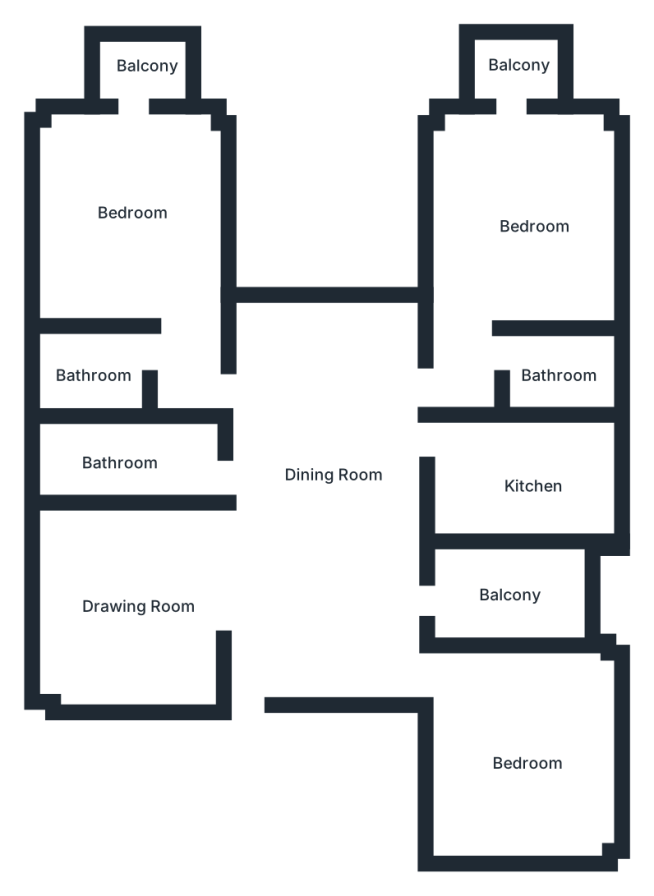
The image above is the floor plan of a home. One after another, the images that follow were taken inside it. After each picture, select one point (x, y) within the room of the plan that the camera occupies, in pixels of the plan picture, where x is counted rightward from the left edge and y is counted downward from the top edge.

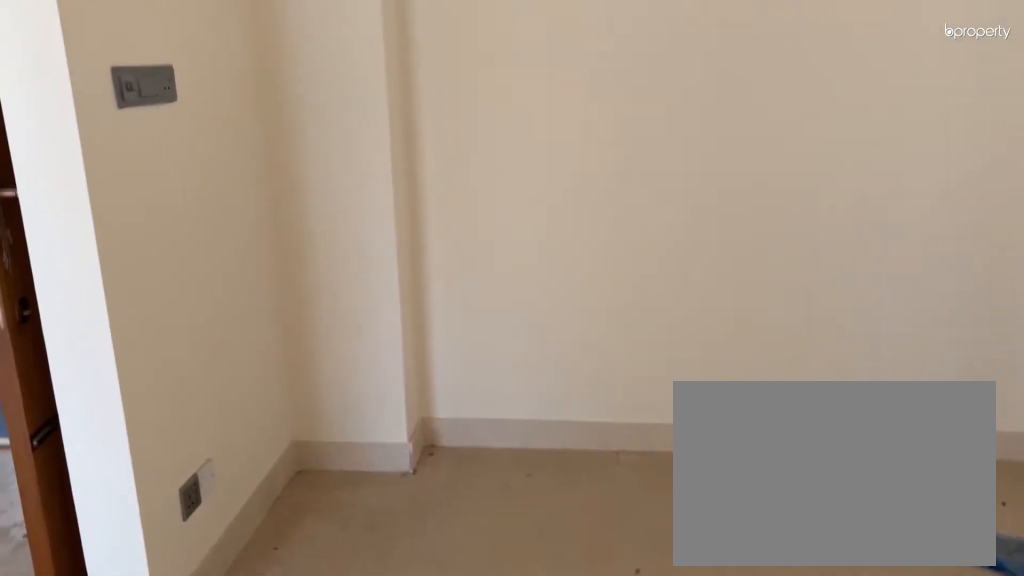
(135, 608)
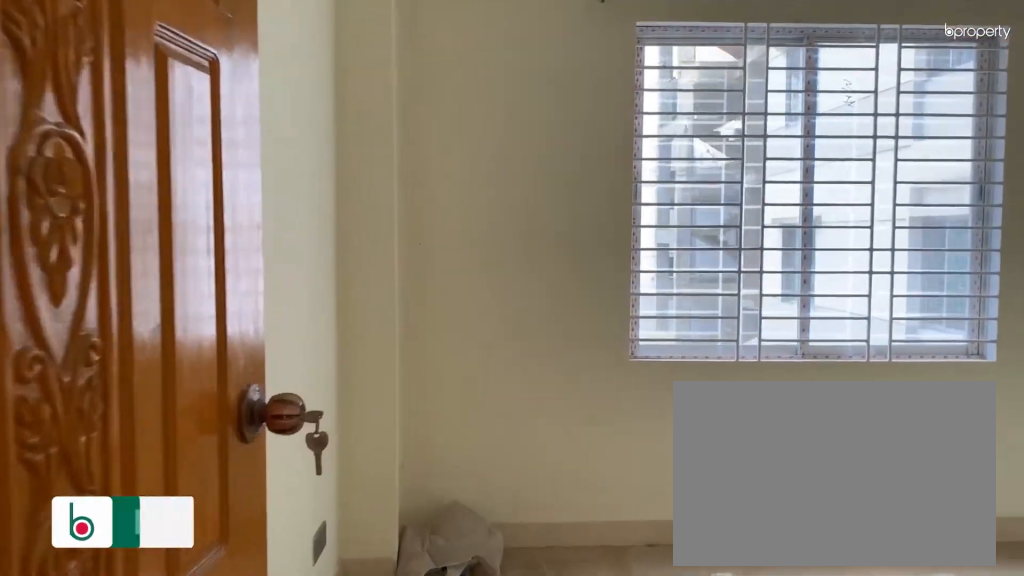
(516, 757)
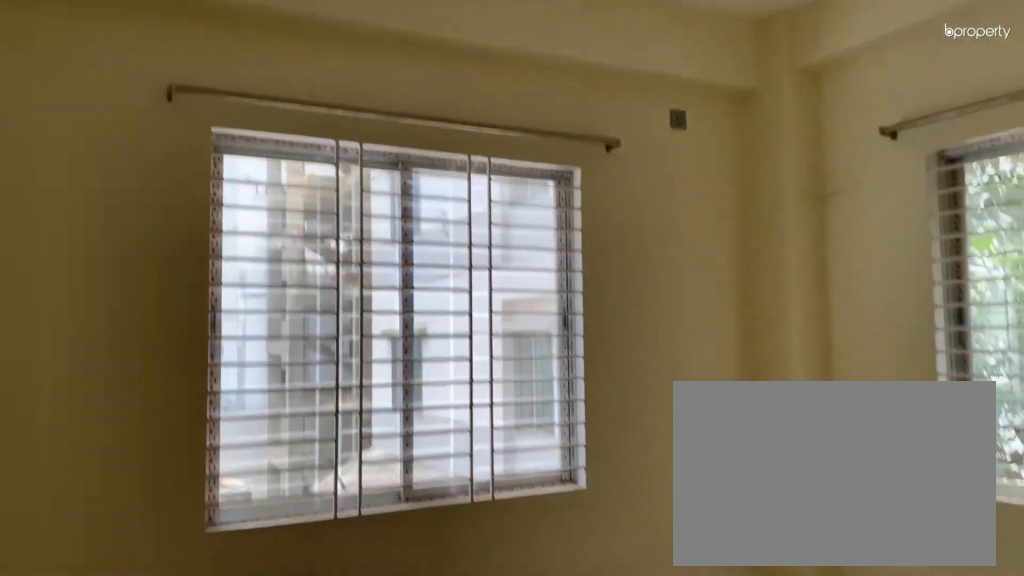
(516, 757)
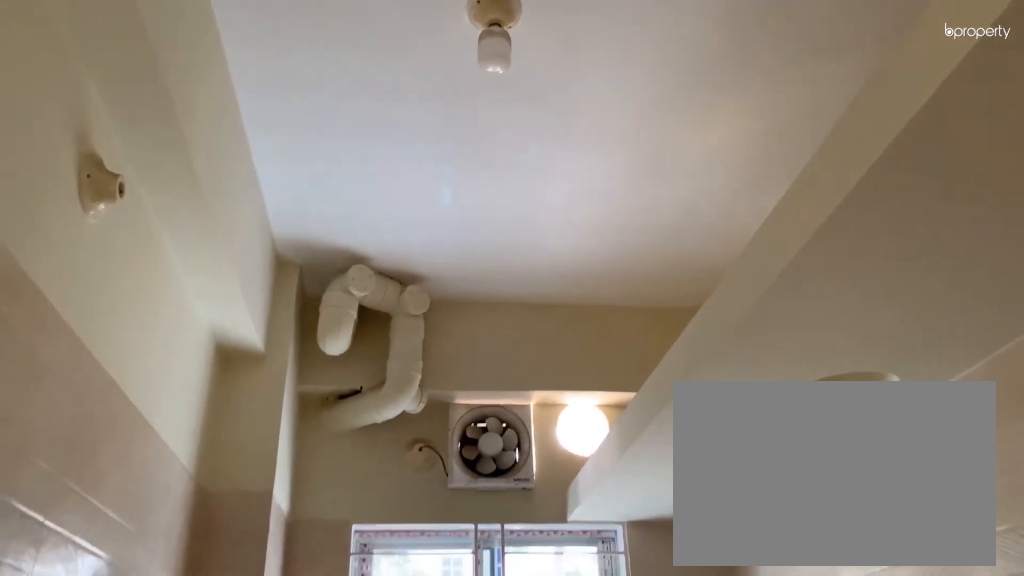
(509, 472)
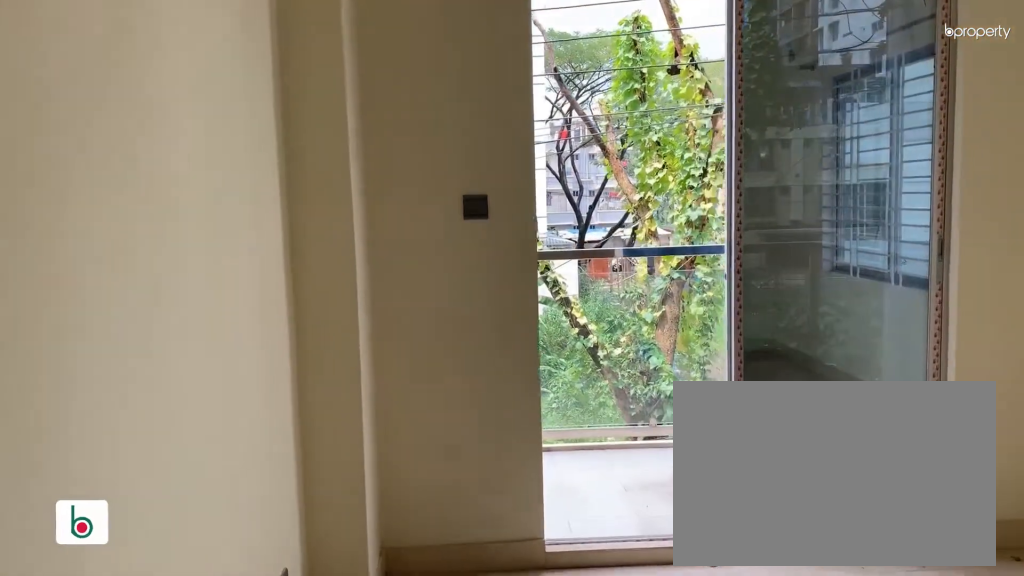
(519, 218)
